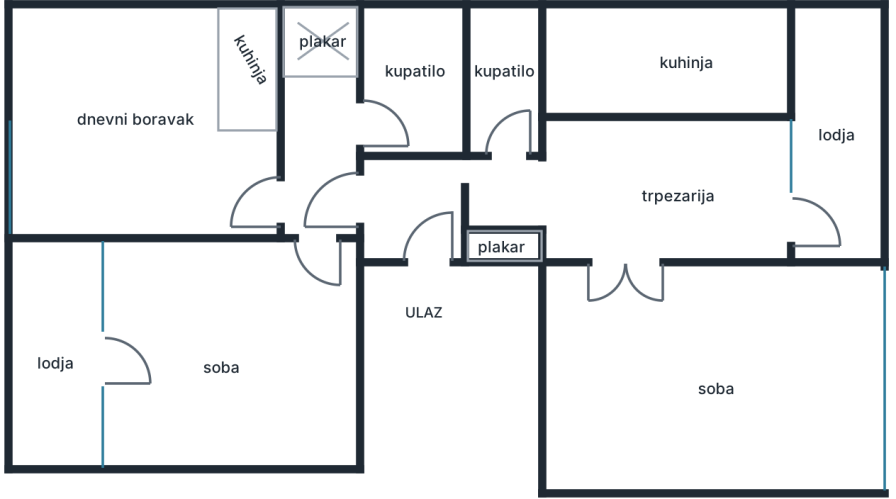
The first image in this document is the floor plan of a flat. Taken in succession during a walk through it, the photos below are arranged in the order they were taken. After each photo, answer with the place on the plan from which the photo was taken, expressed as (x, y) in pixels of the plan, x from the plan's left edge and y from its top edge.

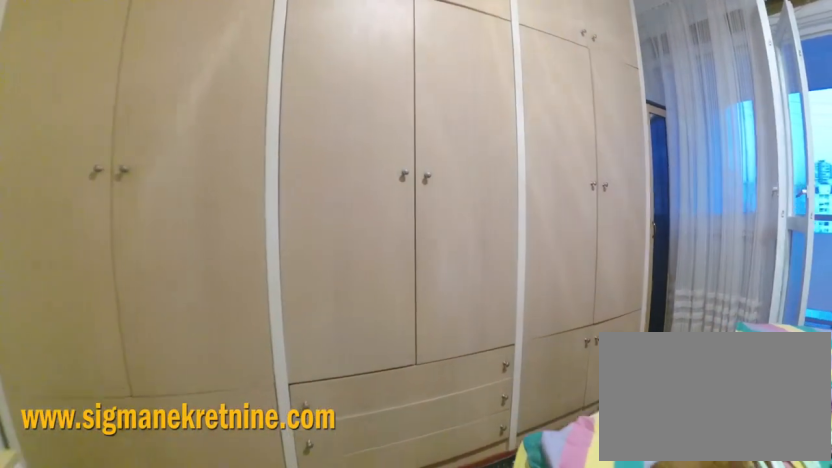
(324, 363)
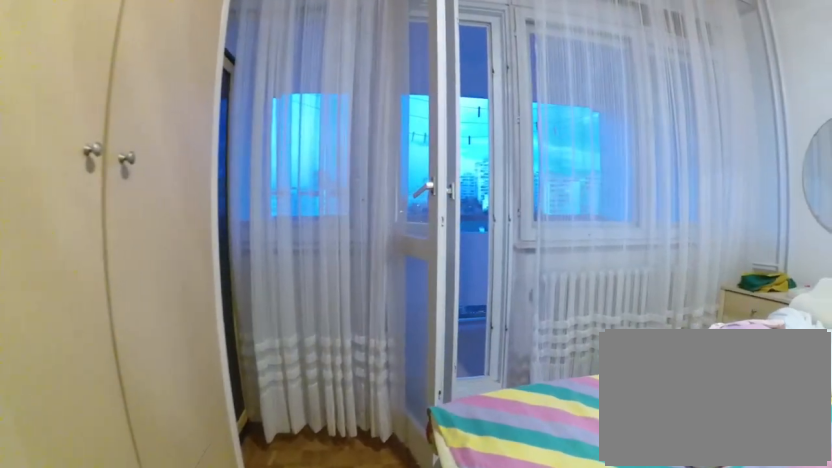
(278, 383)
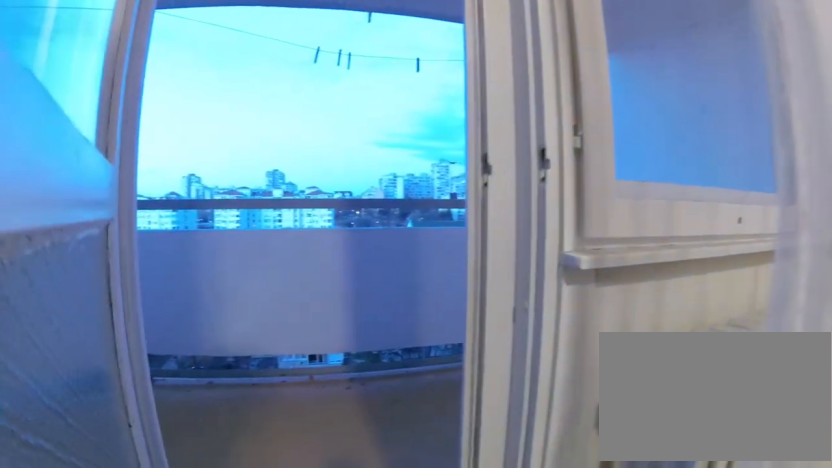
(172, 383)
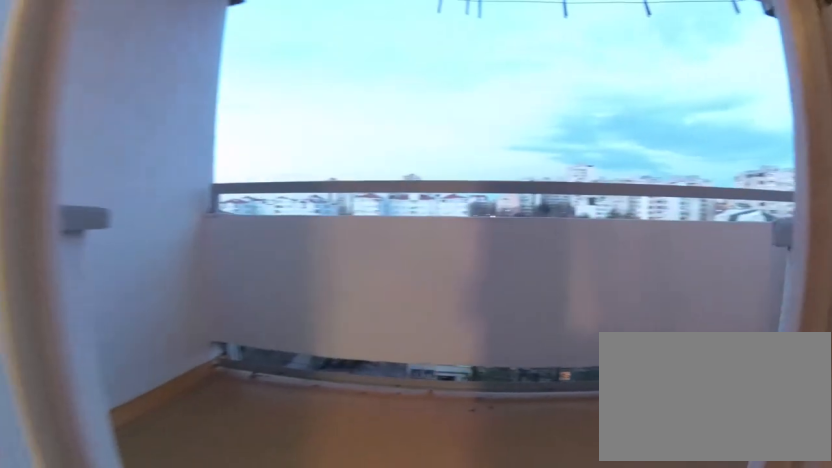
(119, 381)
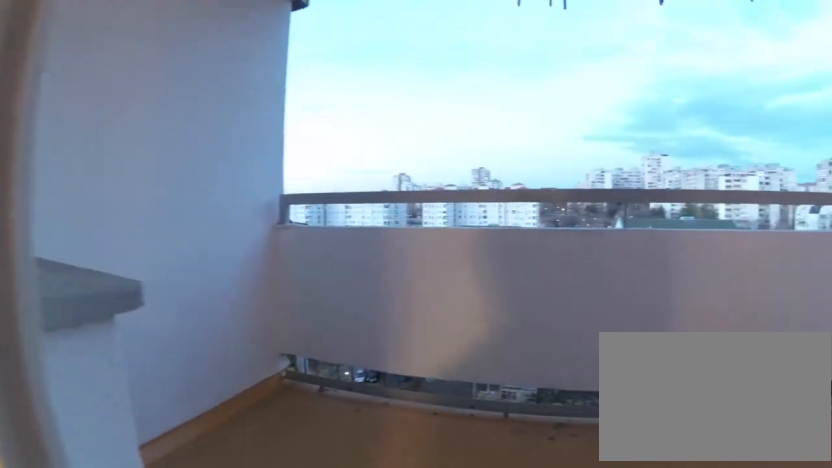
(122, 389)
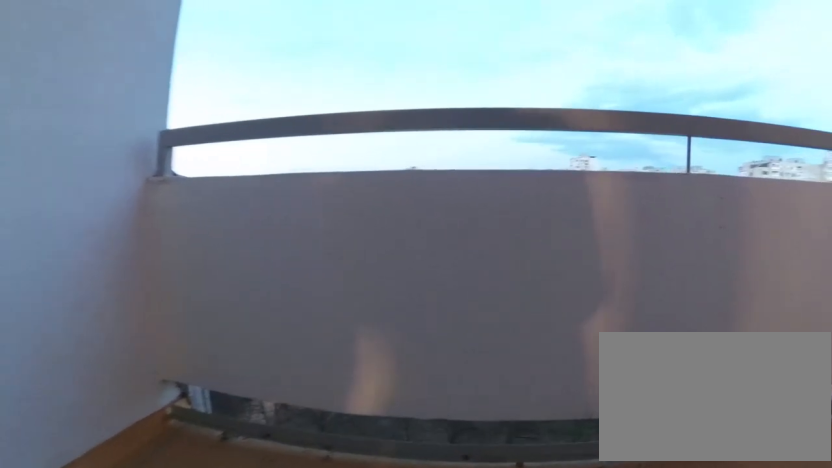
(88, 412)
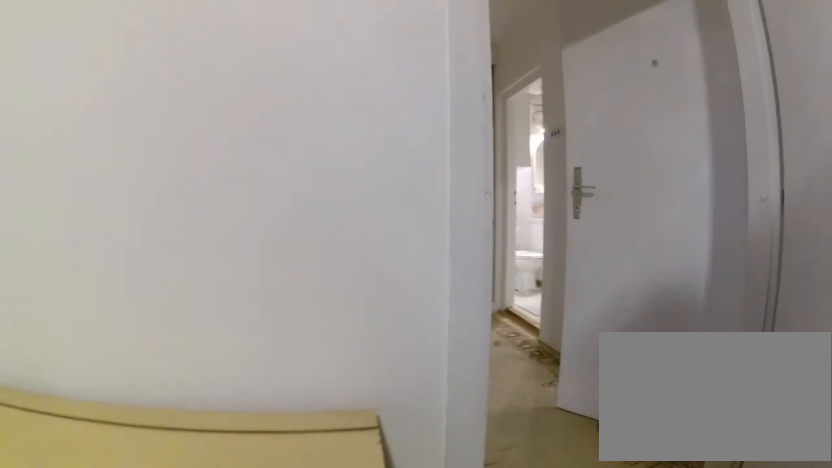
(307, 345)
